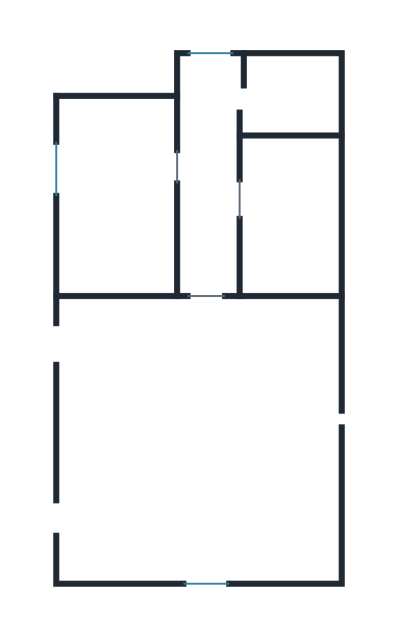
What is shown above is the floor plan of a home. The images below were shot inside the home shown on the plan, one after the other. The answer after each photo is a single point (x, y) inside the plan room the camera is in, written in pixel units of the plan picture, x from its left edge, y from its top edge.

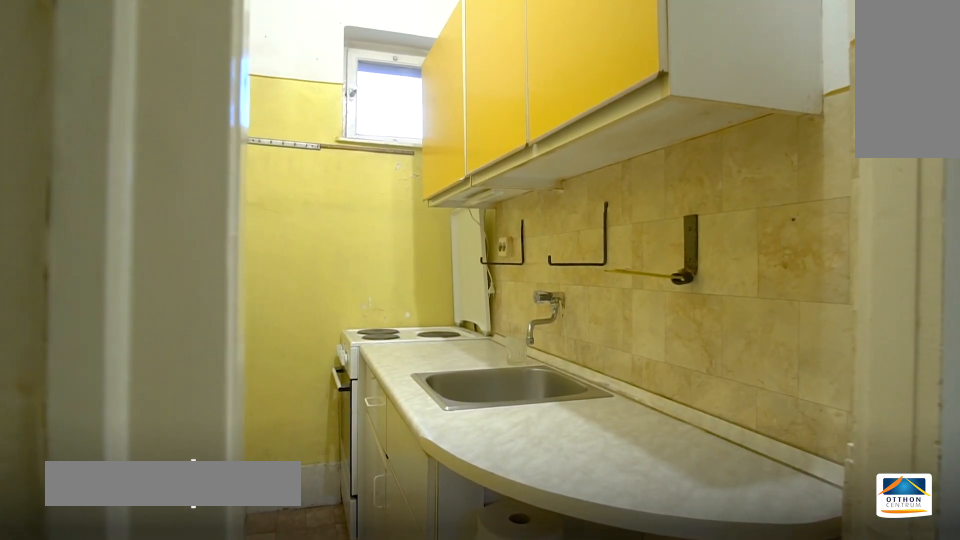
(293, 91)
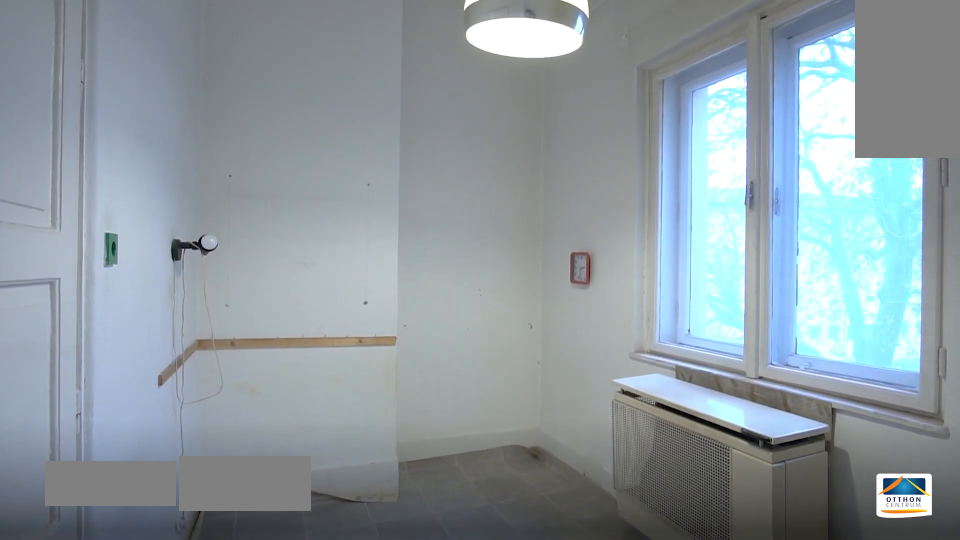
(114, 207)
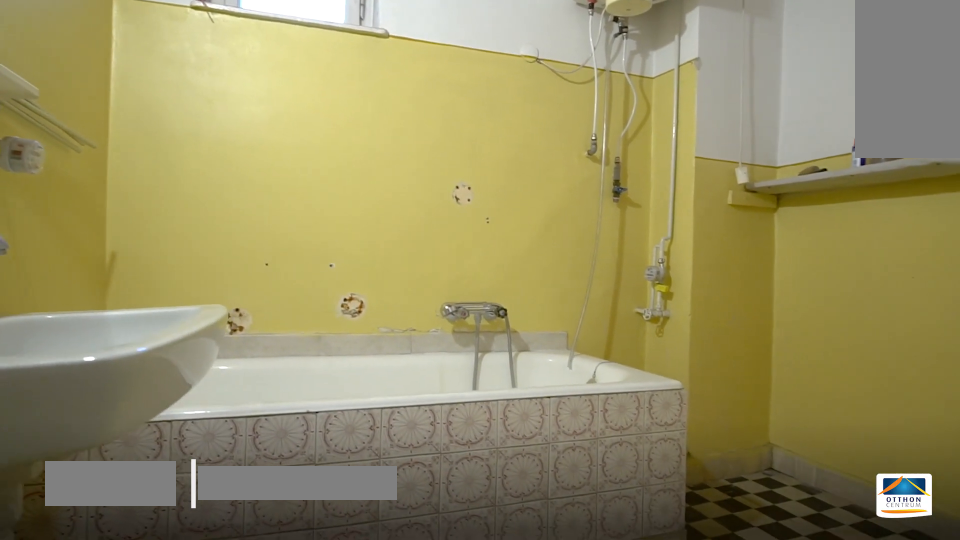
(287, 215)
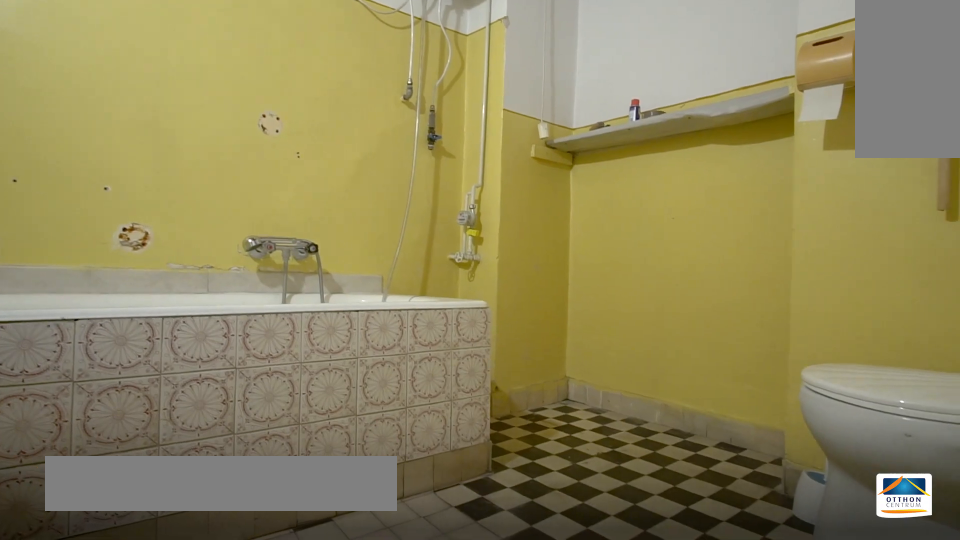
(287, 214)
